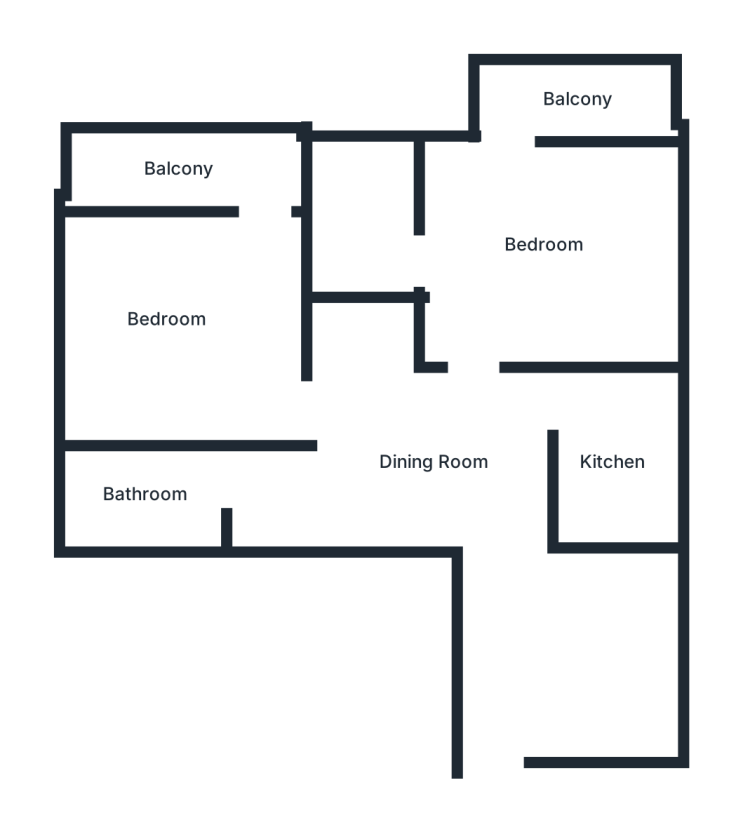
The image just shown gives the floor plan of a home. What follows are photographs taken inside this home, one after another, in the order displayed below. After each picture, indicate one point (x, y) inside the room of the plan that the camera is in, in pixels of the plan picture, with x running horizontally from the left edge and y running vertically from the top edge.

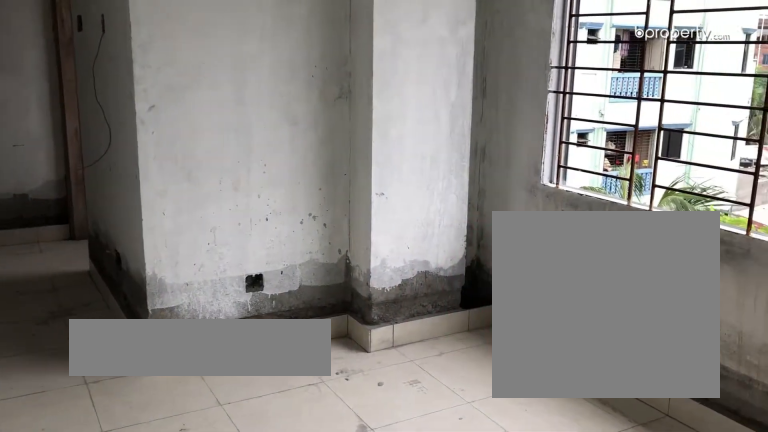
(591, 686)
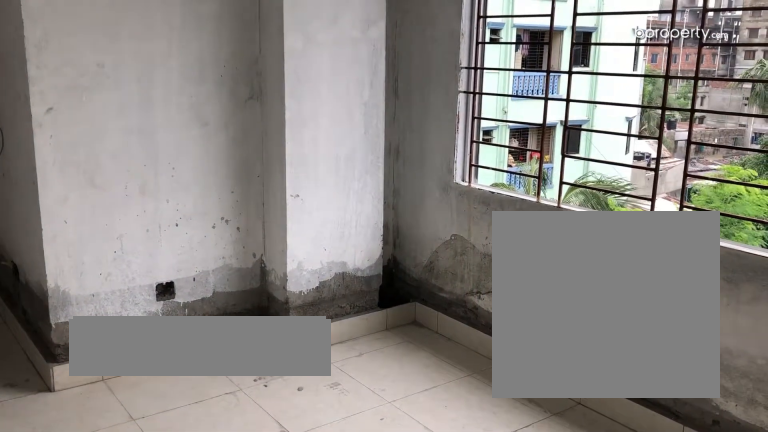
(591, 686)
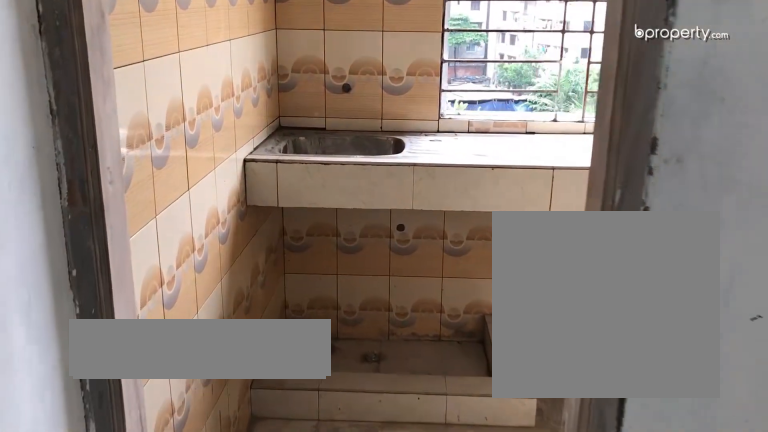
(615, 467)
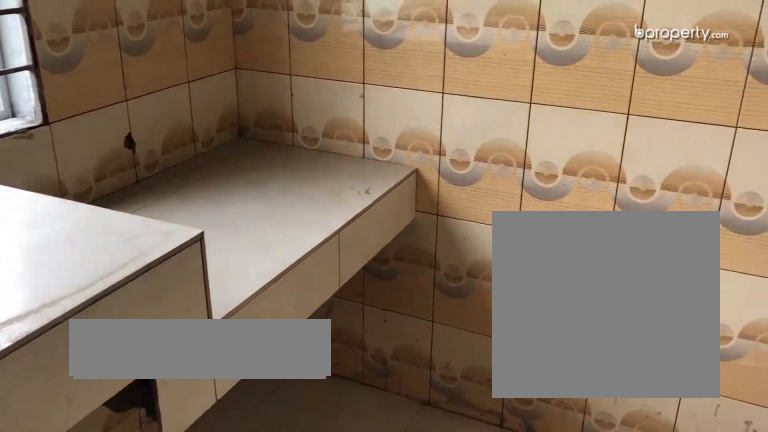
(615, 467)
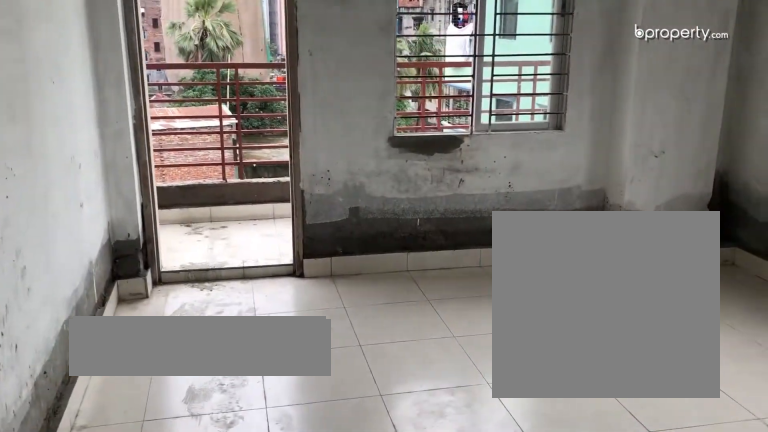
(542, 246)
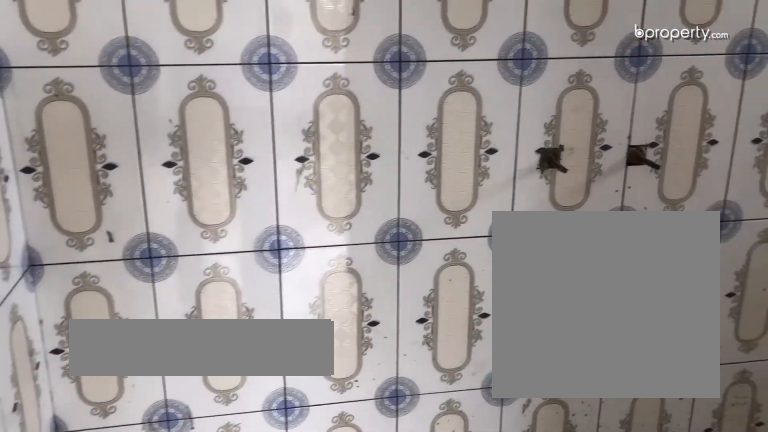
(366, 219)
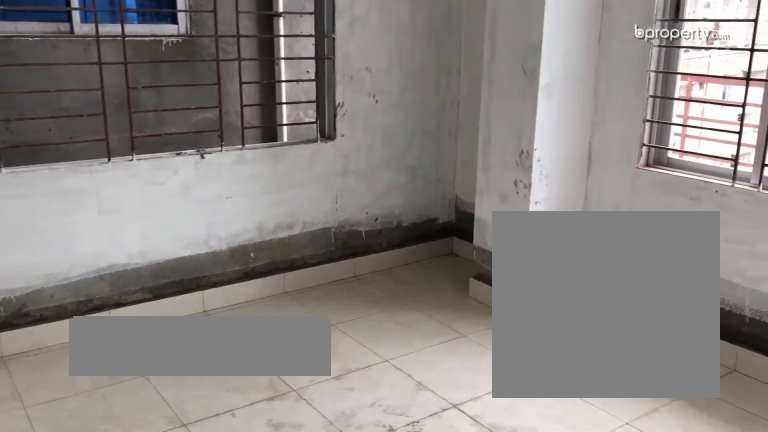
(166, 317)
